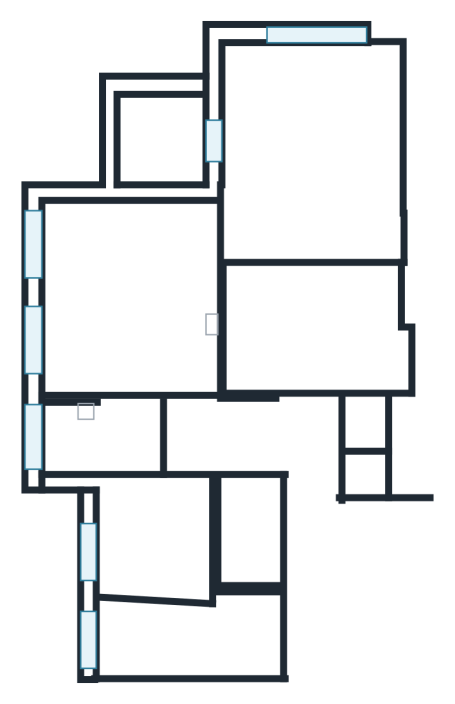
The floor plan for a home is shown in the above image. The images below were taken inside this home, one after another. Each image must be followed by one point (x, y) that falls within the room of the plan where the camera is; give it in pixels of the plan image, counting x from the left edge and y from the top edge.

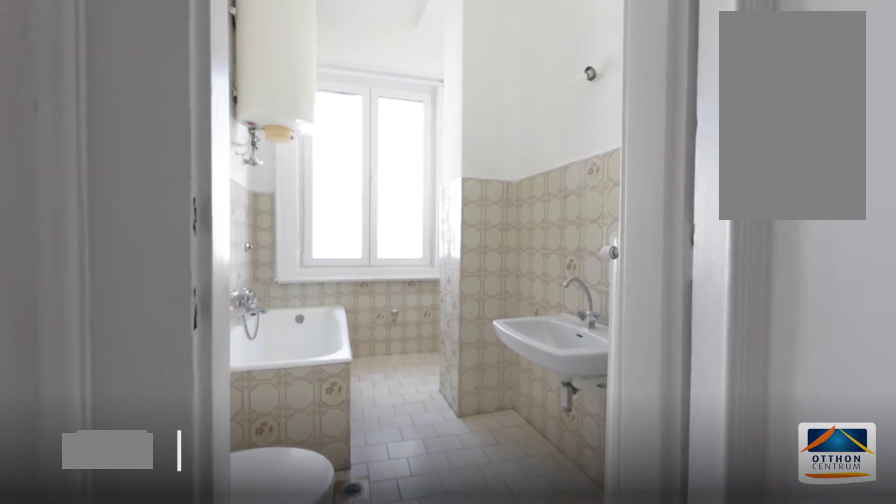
(105, 440)
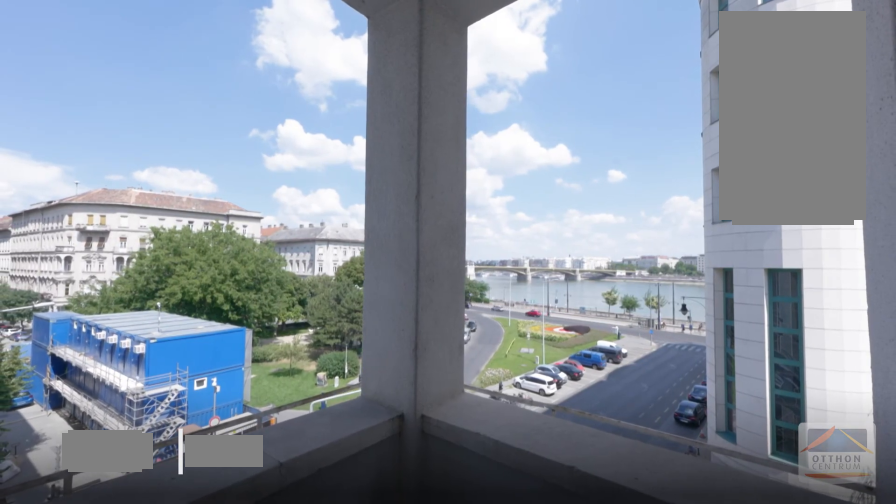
(166, 138)
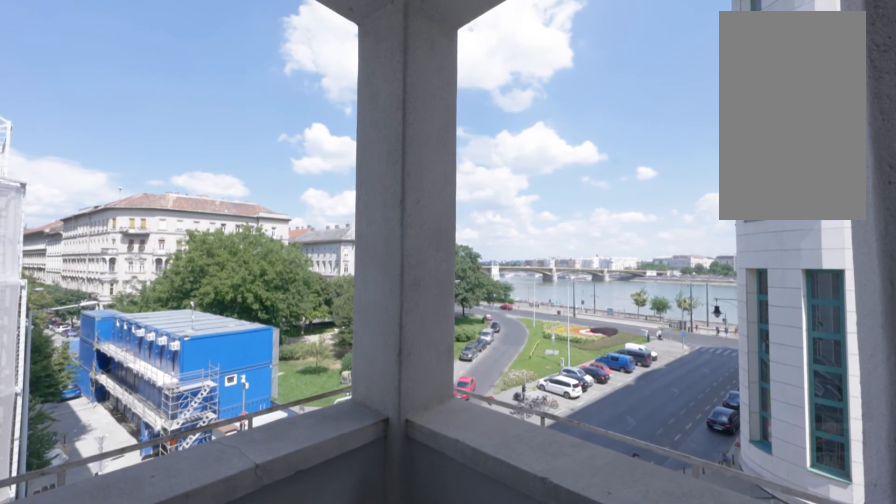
(166, 138)
